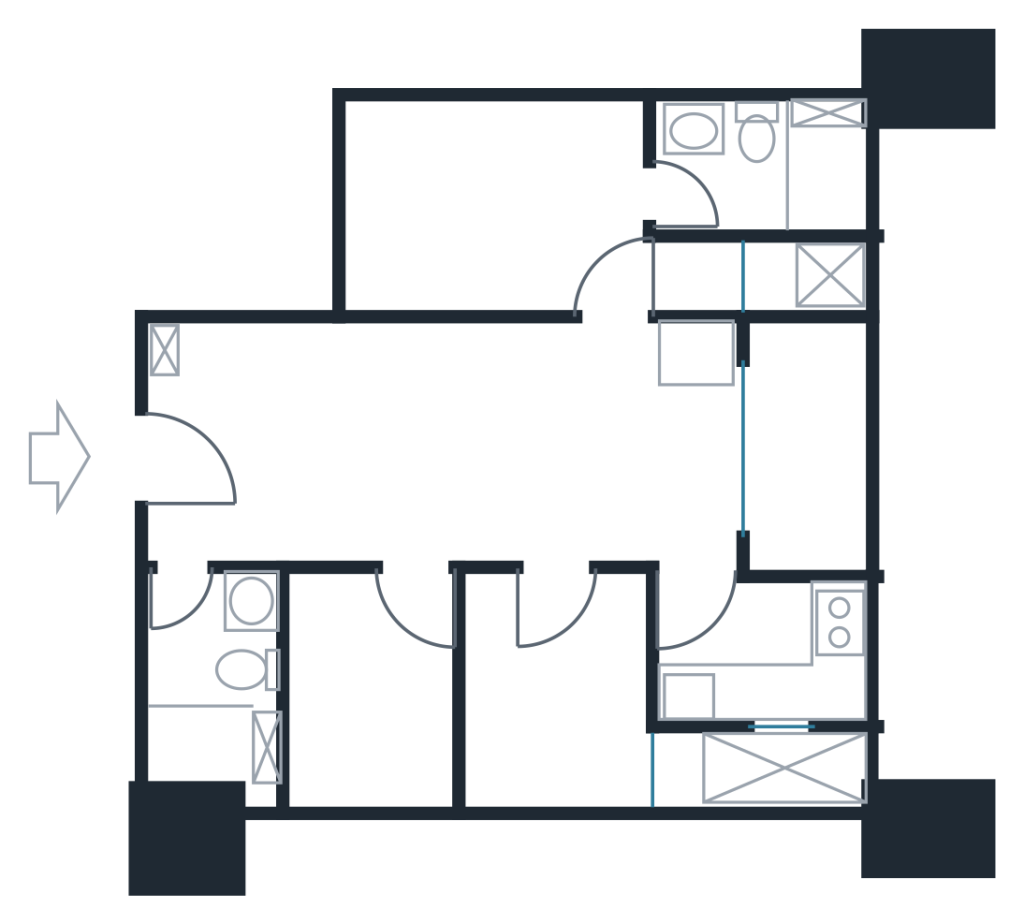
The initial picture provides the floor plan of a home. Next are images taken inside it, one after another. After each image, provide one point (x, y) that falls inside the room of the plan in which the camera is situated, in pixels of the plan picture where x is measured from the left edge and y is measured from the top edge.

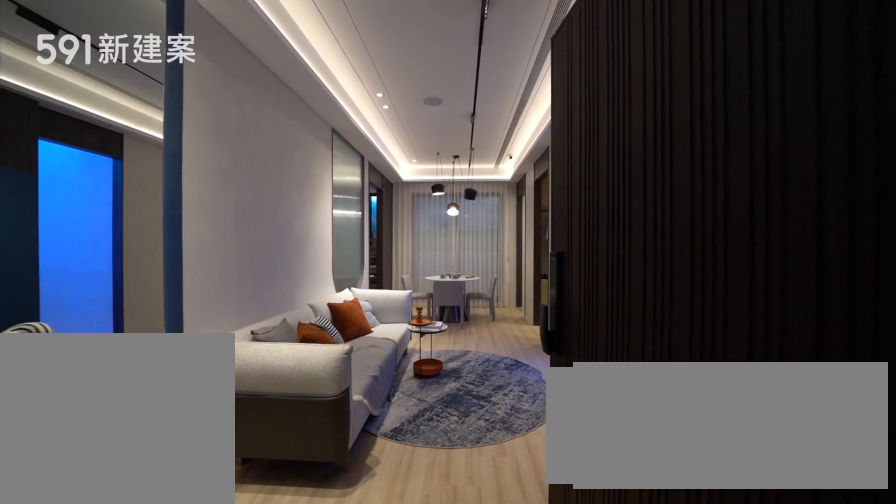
(195, 467)
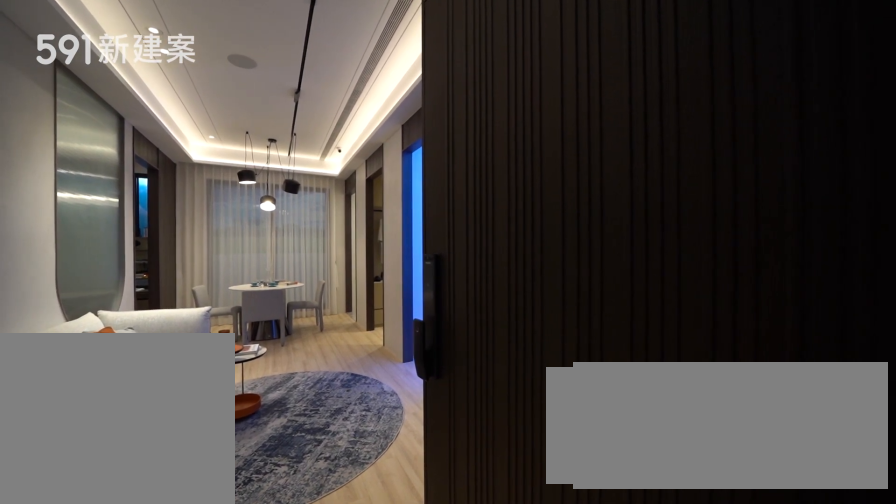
(195, 467)
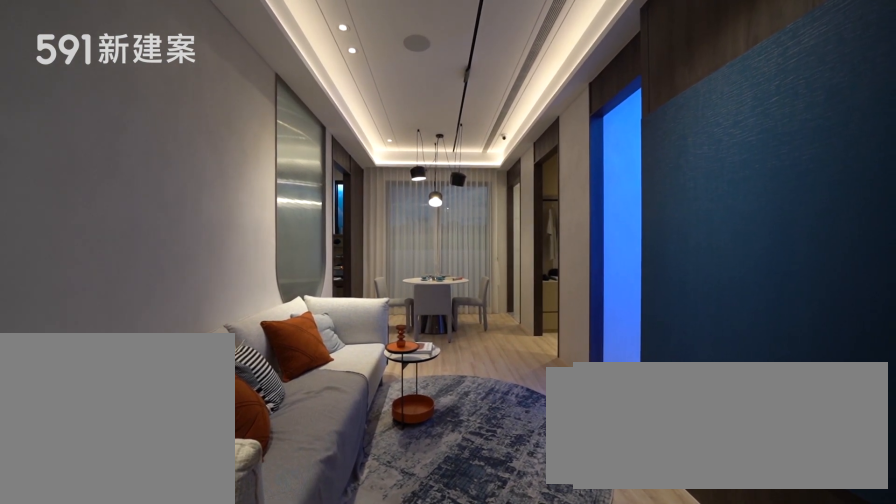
(326, 438)
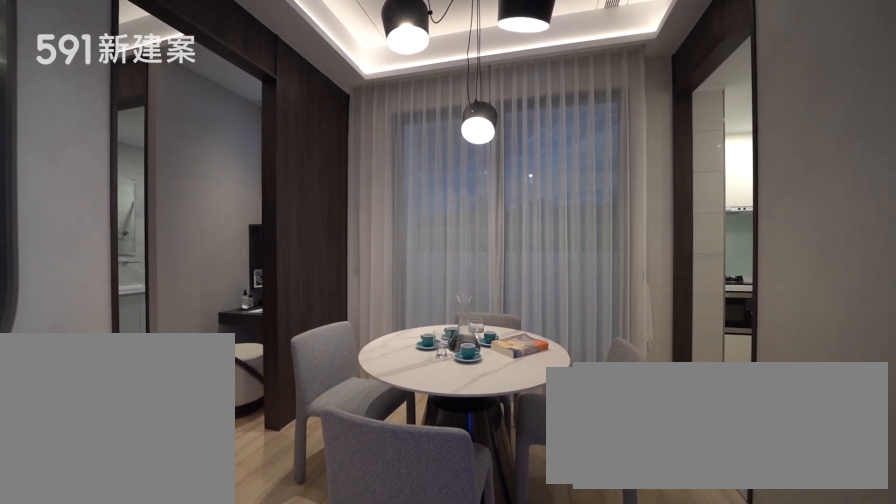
(623, 440)
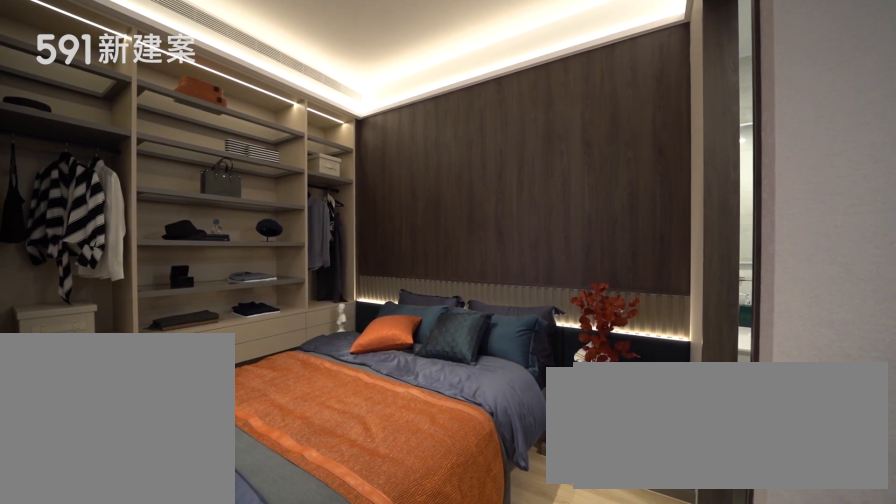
(512, 210)
